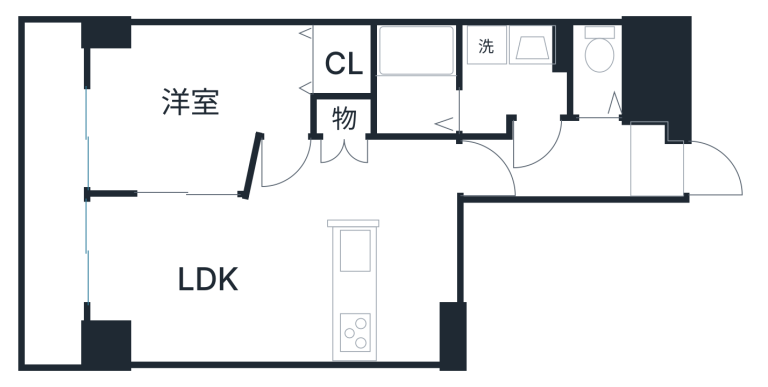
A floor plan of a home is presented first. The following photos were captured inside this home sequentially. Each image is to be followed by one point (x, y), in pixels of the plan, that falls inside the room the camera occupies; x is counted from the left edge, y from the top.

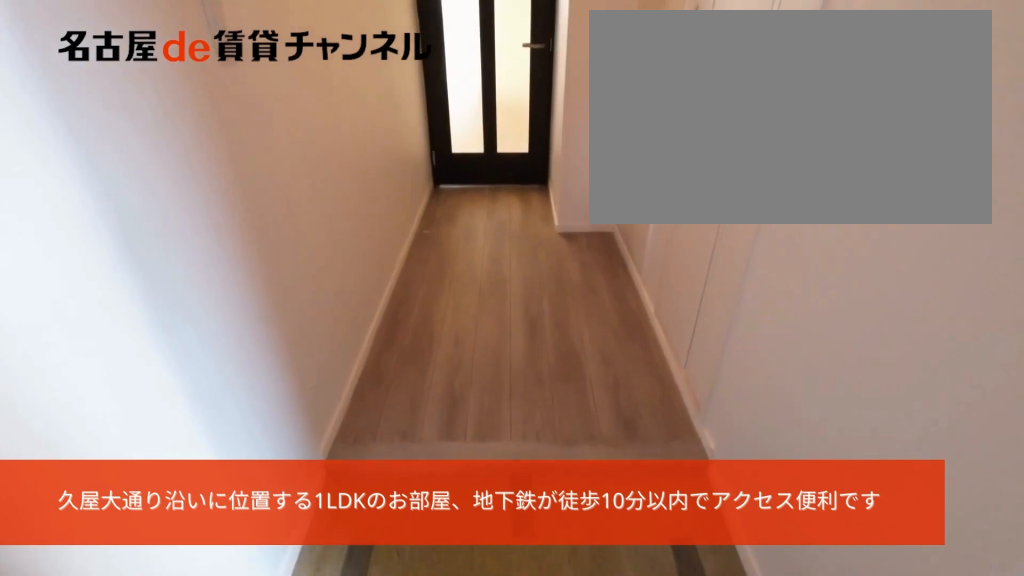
(659, 162)
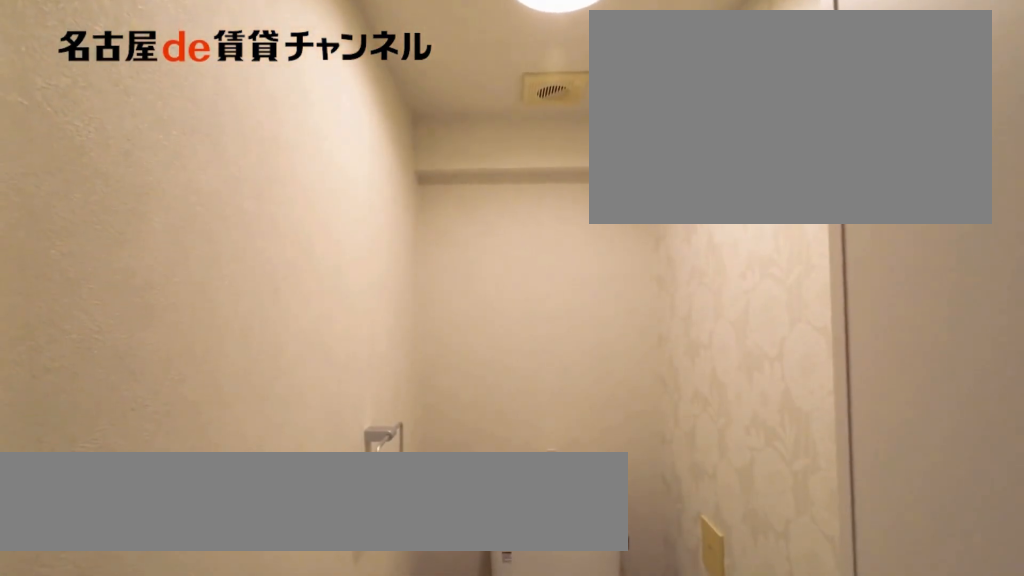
(599, 73)
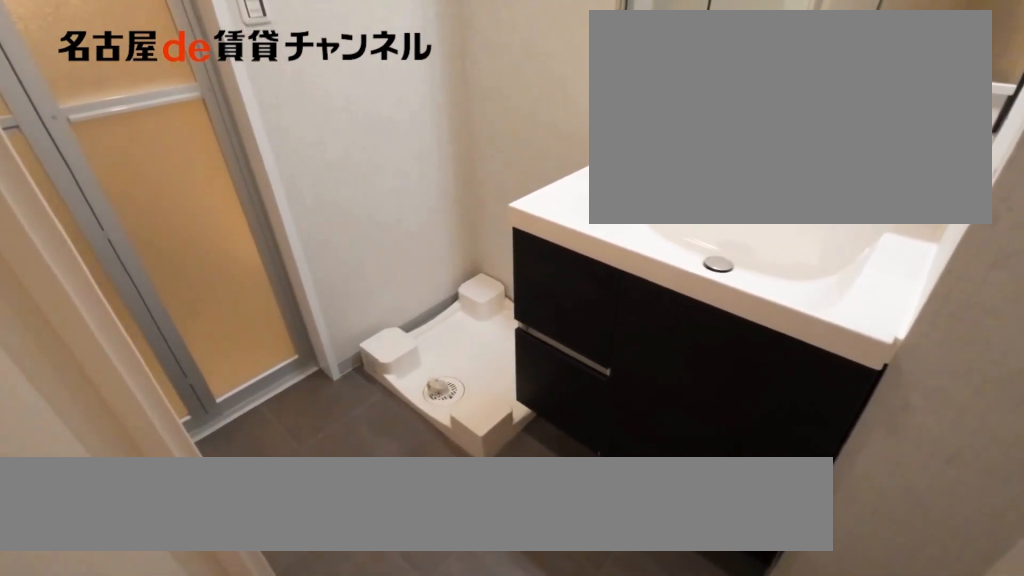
(514, 75)
